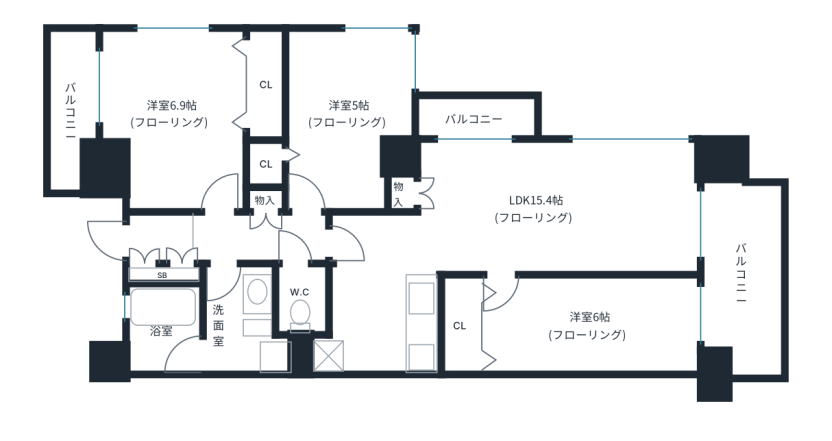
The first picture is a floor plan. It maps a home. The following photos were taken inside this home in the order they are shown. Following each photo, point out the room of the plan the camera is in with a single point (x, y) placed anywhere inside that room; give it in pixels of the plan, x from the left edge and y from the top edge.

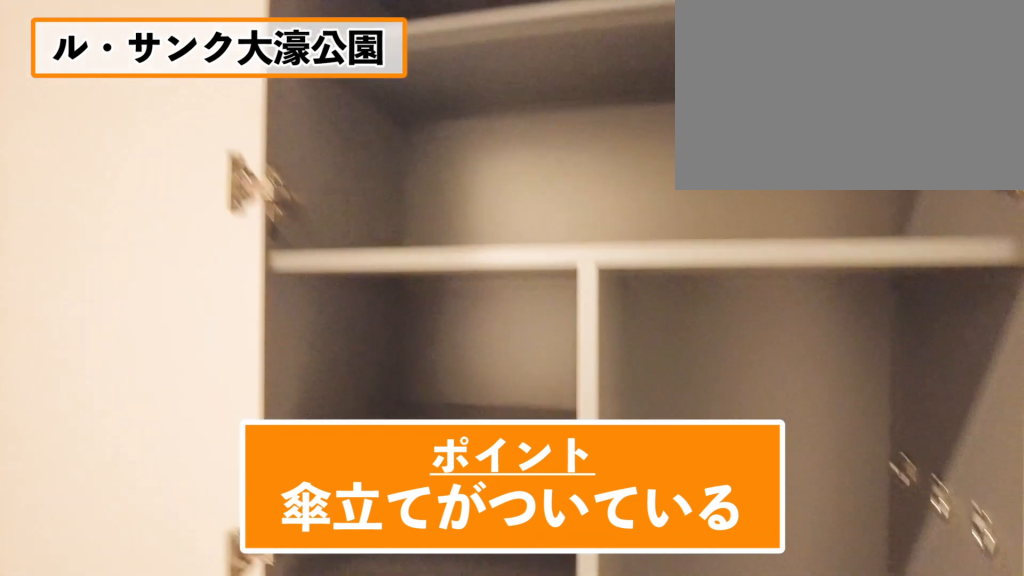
(151, 241)
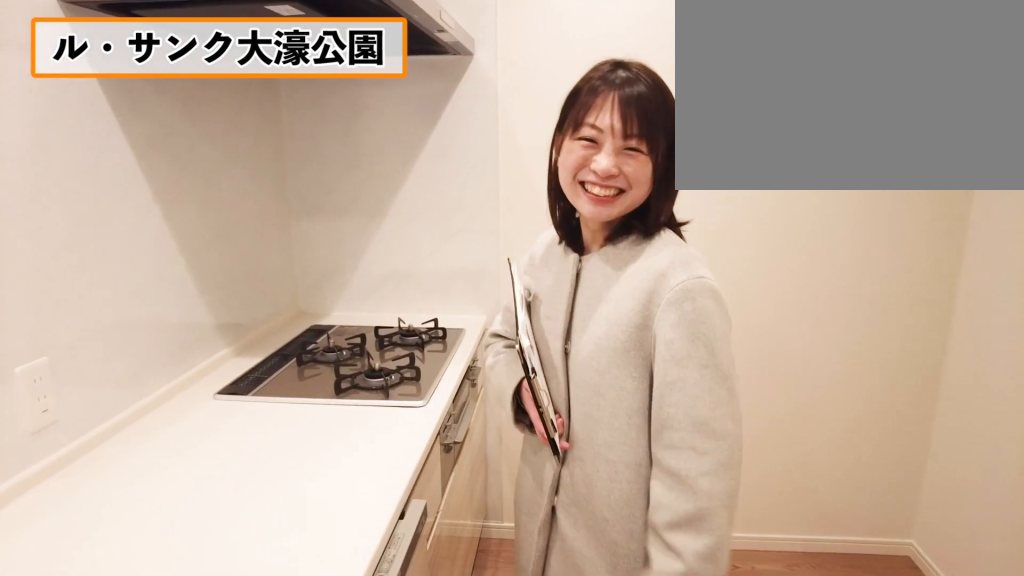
(379, 332)
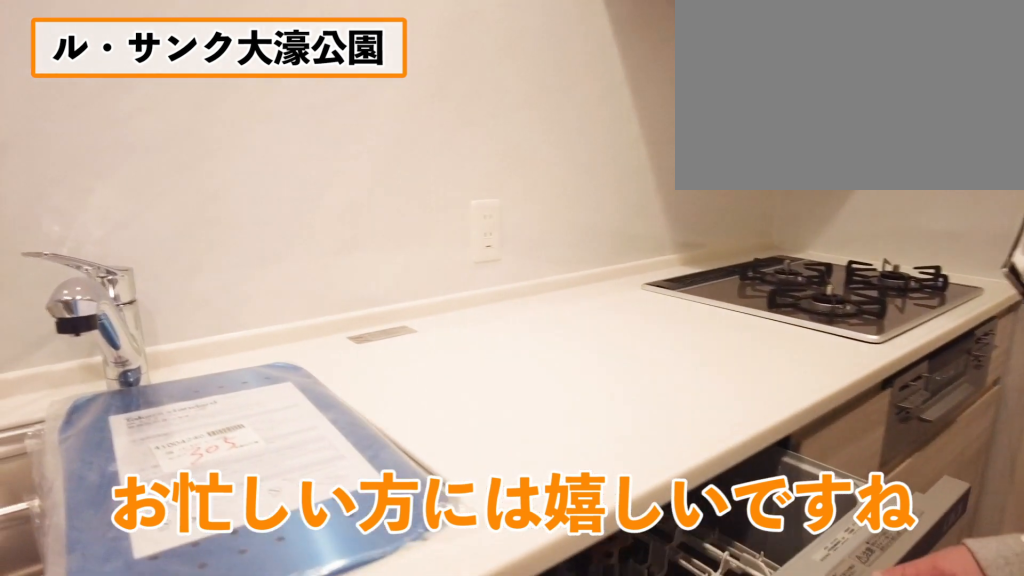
(379, 331)
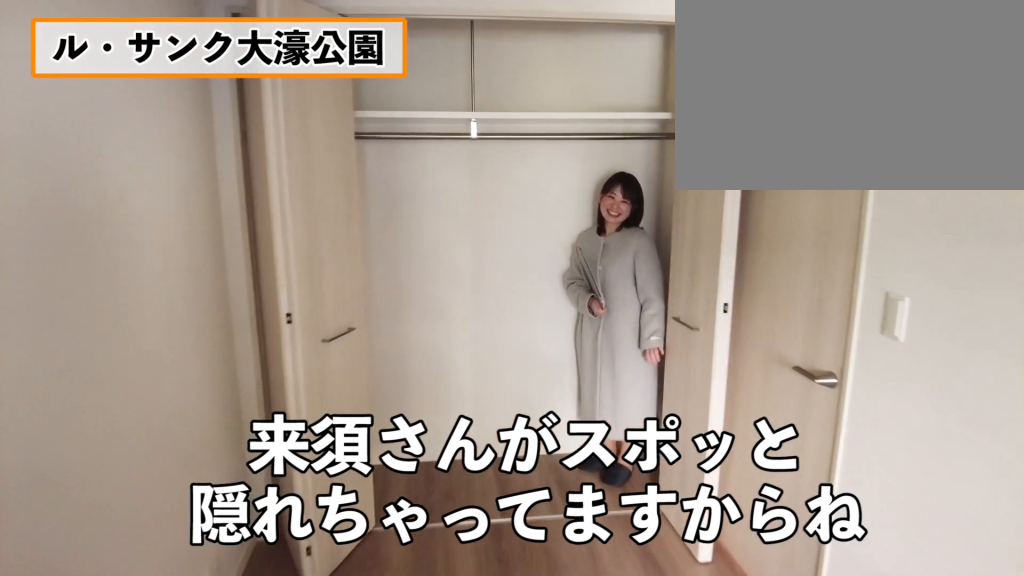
(591, 325)
